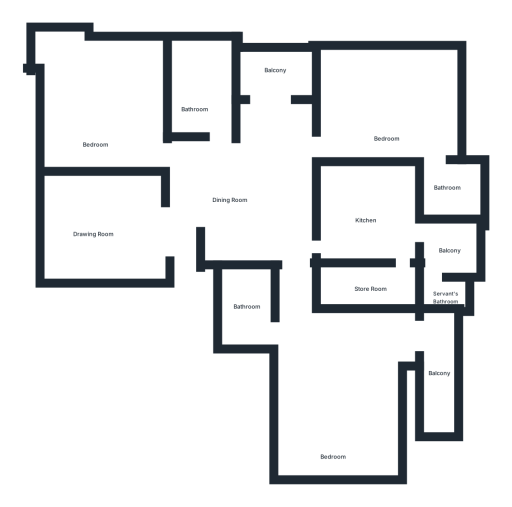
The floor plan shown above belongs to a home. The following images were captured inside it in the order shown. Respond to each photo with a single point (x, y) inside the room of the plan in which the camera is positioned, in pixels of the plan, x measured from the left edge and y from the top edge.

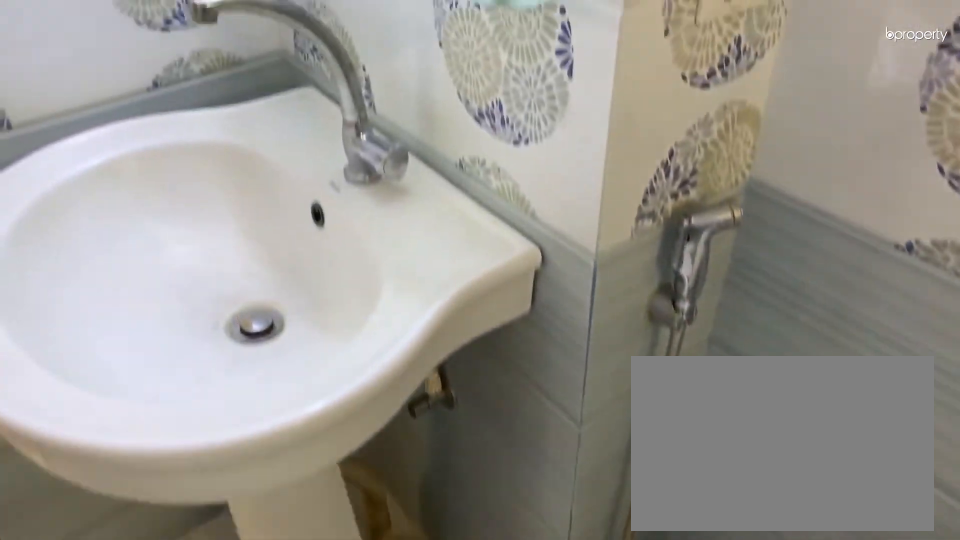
(196, 99)
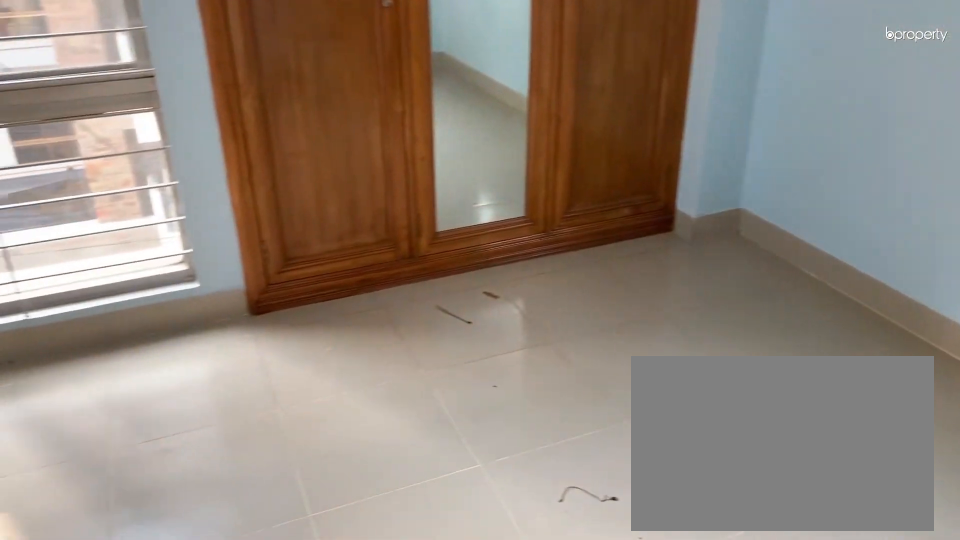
(389, 110)
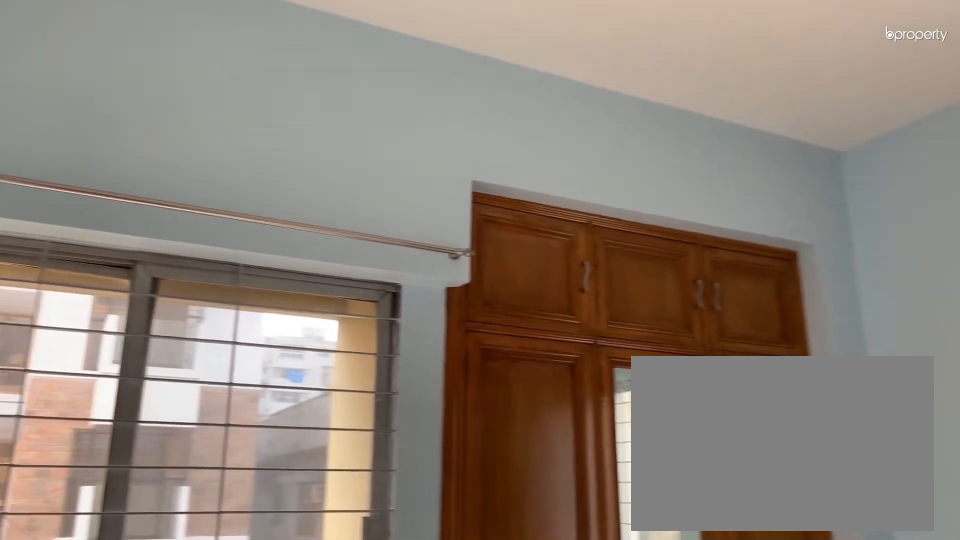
(390, 110)
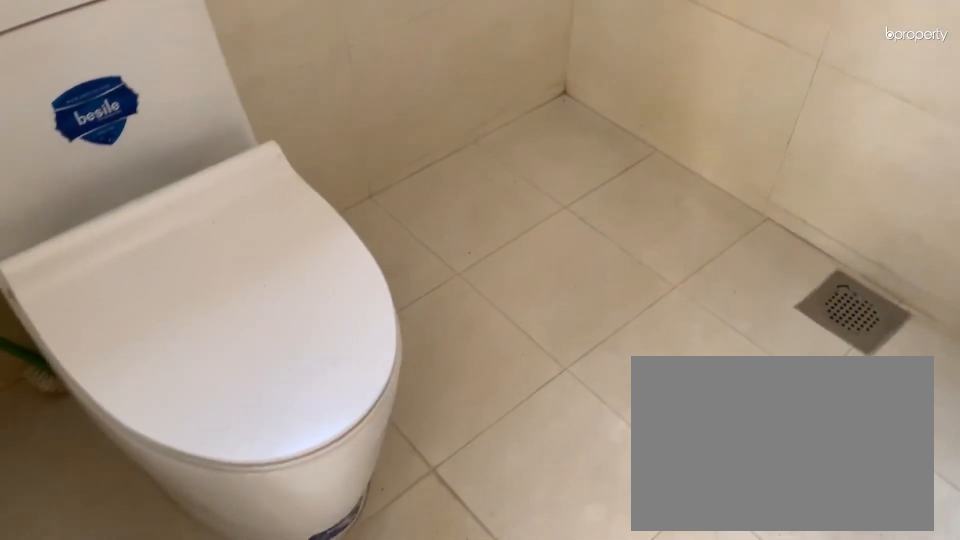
(447, 188)
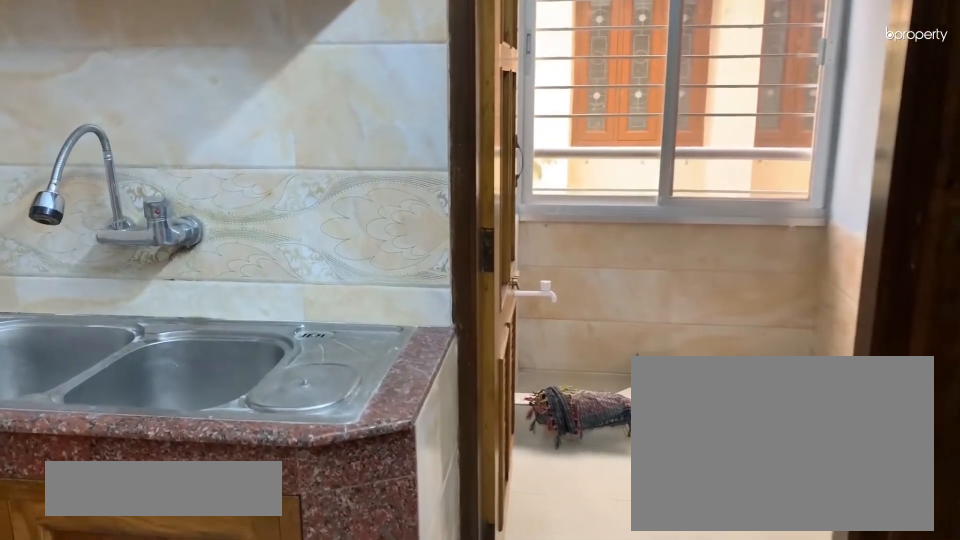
(367, 218)
